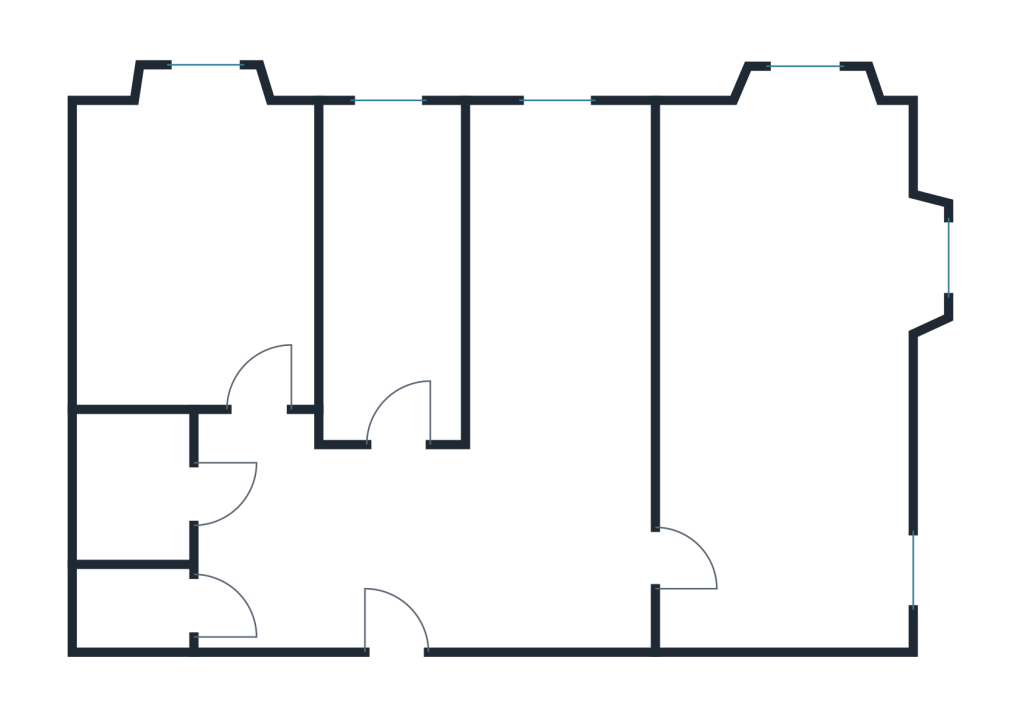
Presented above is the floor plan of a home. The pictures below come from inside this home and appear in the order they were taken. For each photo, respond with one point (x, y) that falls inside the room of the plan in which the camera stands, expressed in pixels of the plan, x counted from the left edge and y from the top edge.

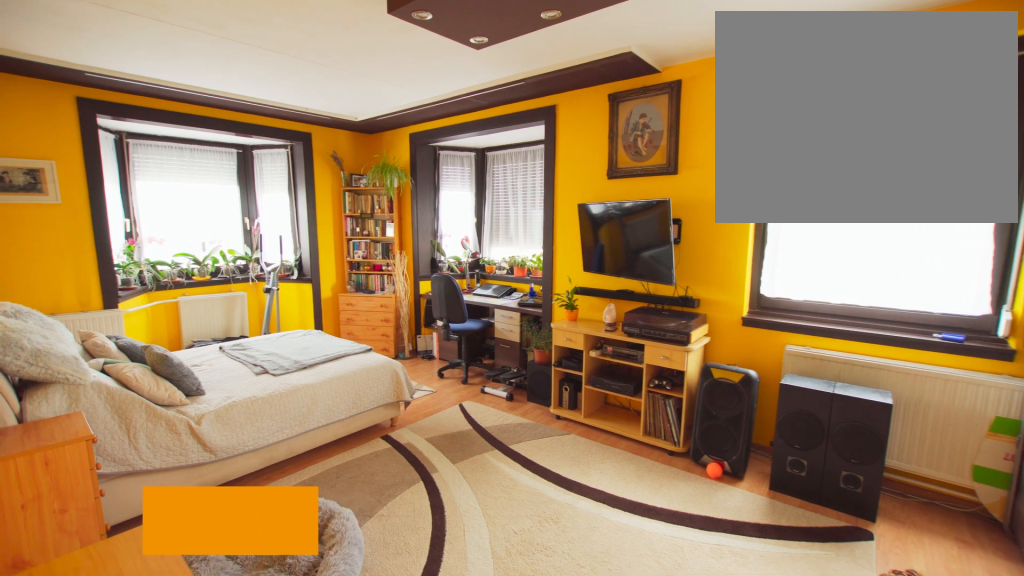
(788, 379)
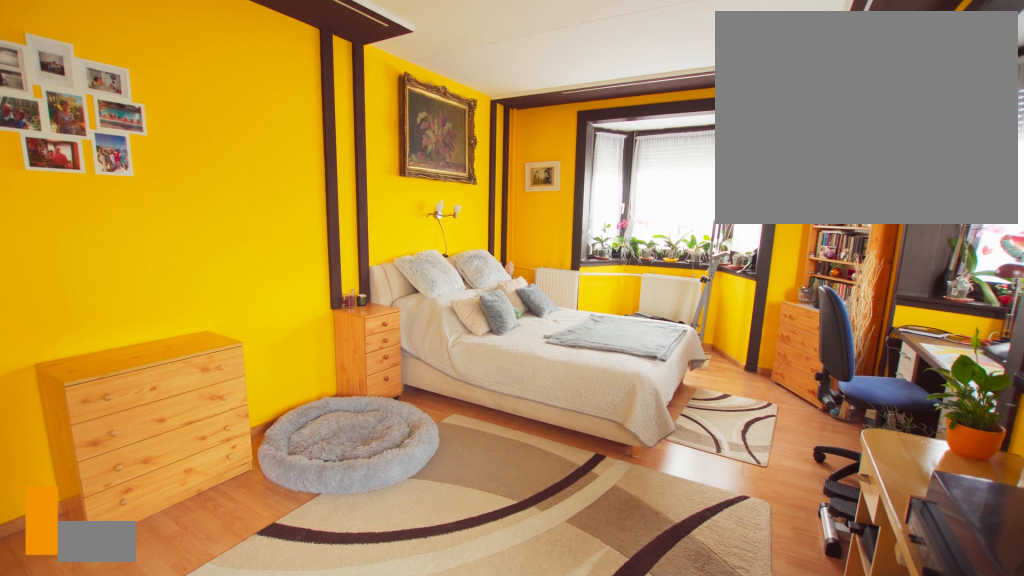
(788, 379)
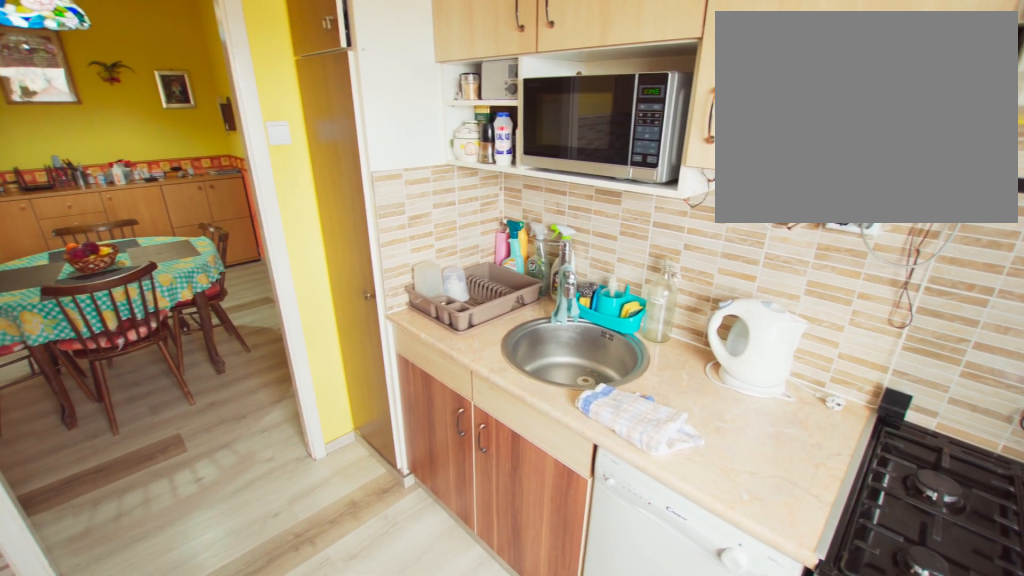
(565, 279)
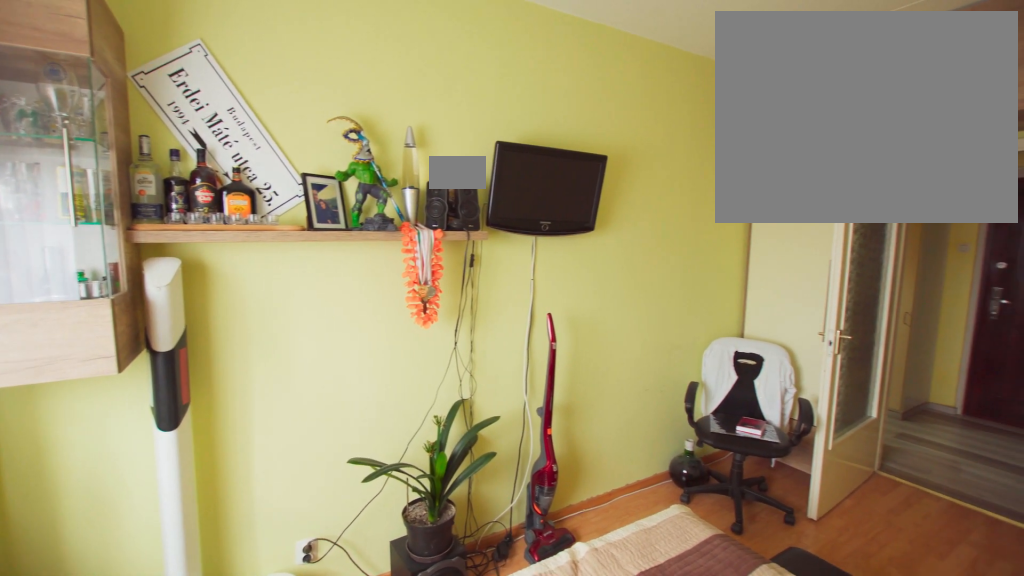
(388, 280)
